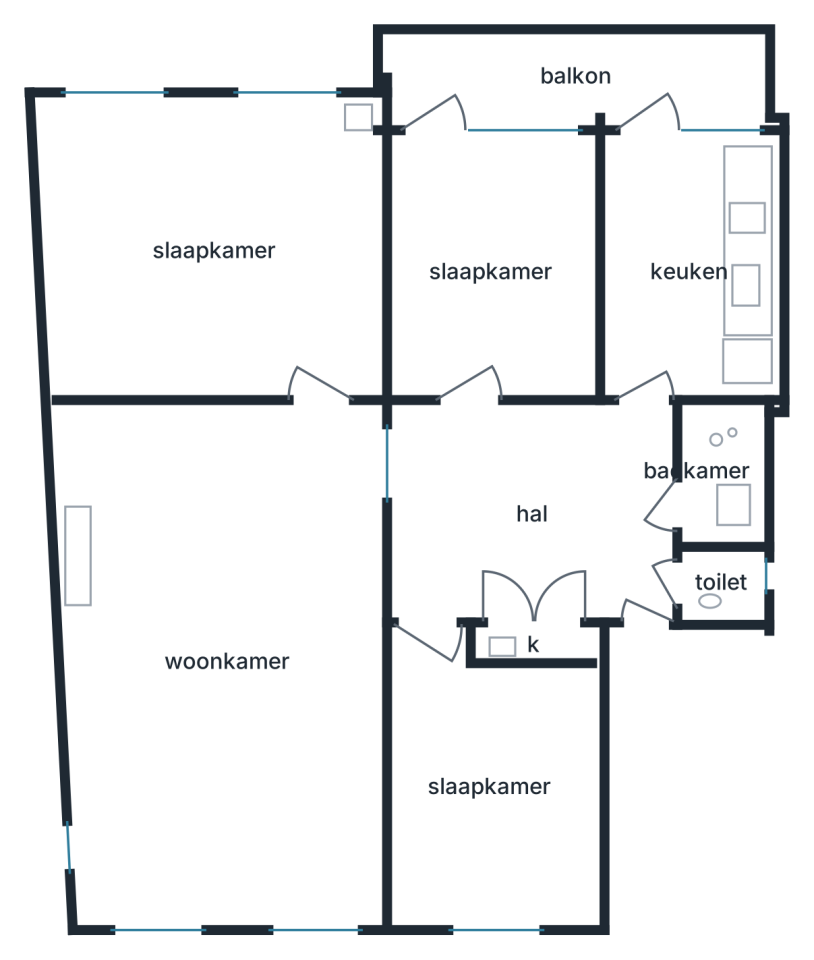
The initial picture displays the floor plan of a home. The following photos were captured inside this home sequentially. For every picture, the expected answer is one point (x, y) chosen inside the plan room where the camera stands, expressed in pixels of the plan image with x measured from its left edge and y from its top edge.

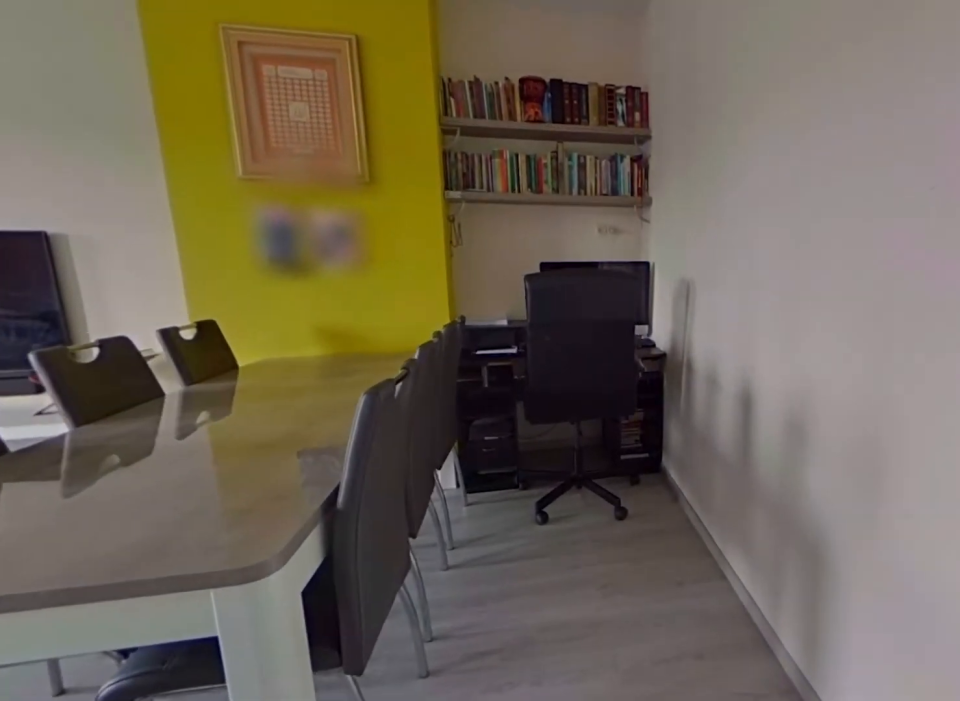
(229, 662)
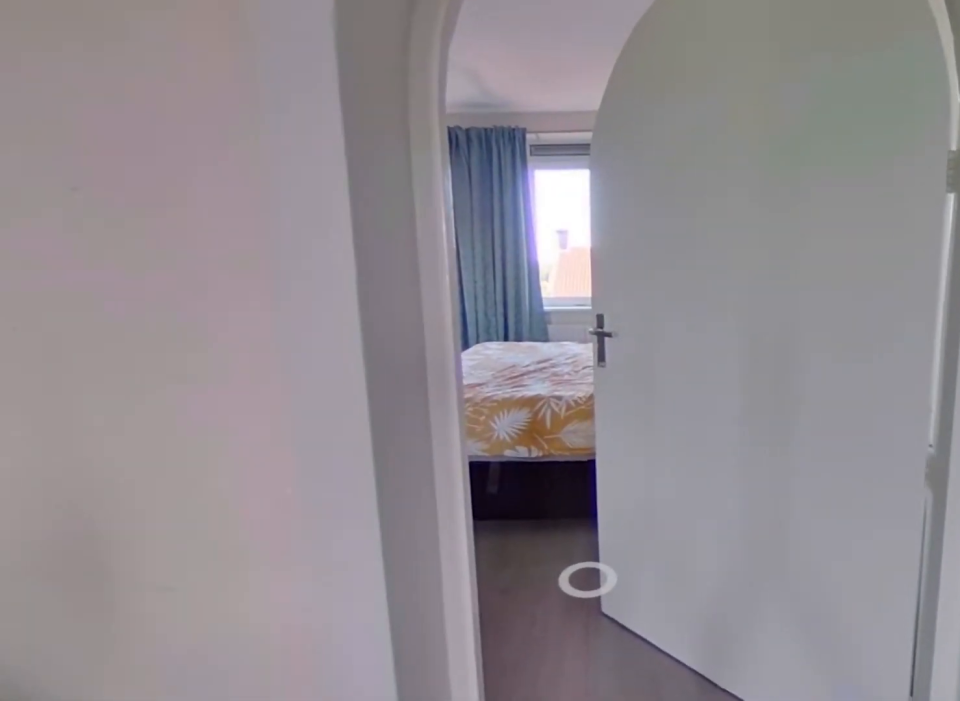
(229, 662)
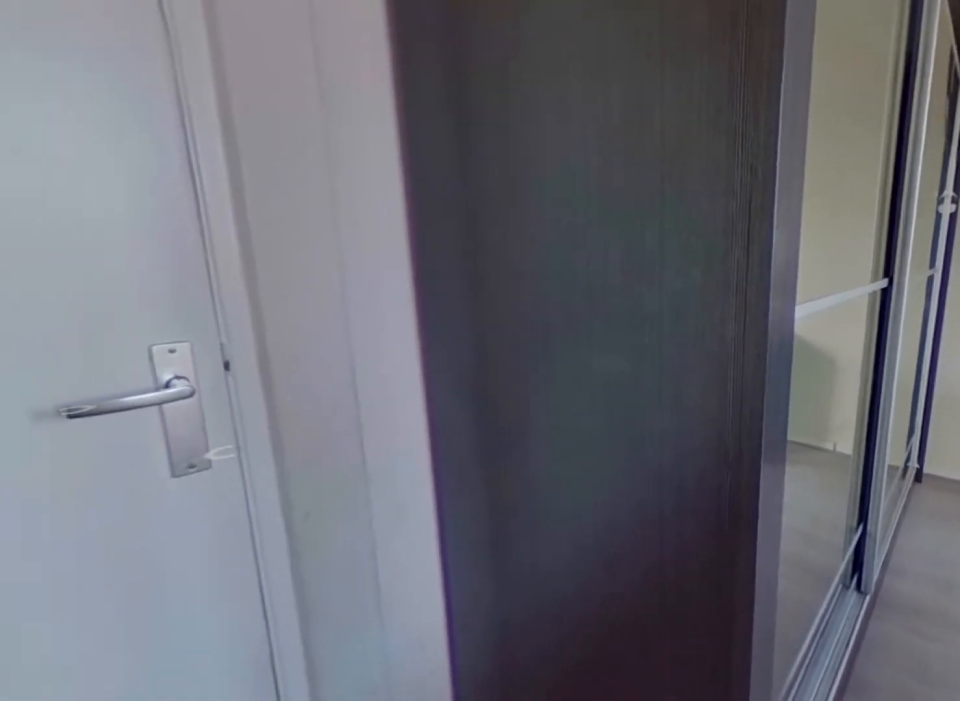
(213, 249)
